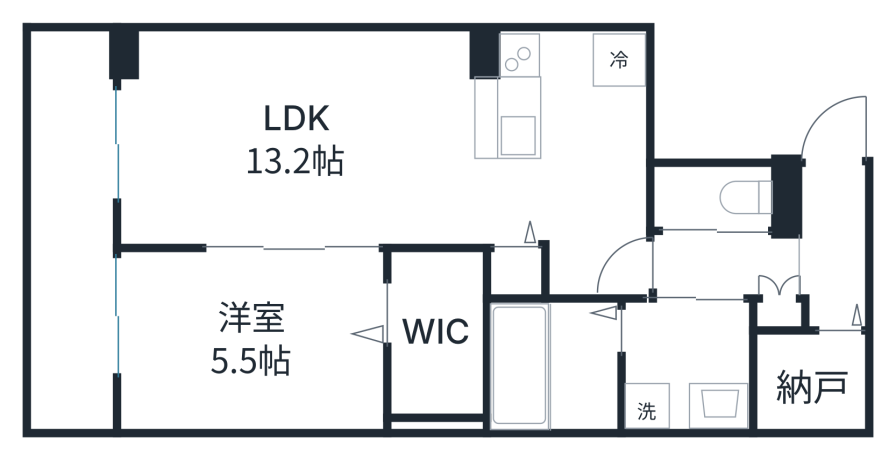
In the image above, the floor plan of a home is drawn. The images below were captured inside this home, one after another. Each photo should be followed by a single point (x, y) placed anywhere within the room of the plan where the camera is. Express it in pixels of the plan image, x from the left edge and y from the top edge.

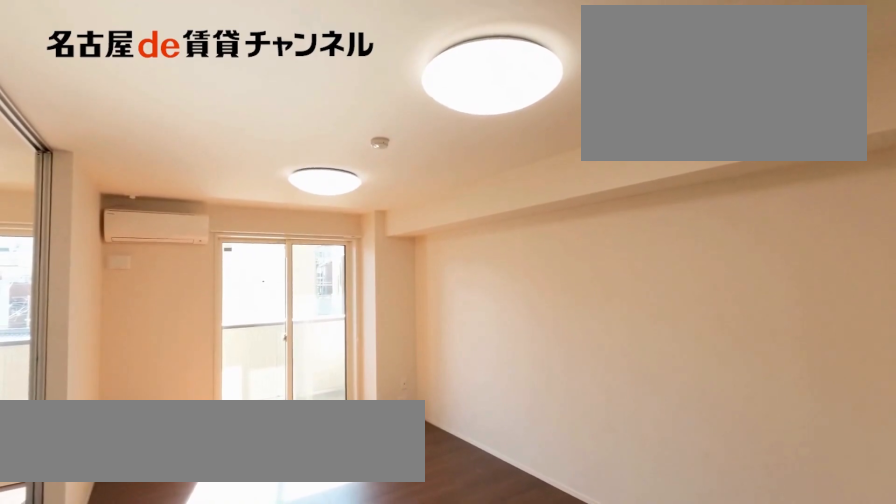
(346, 147)
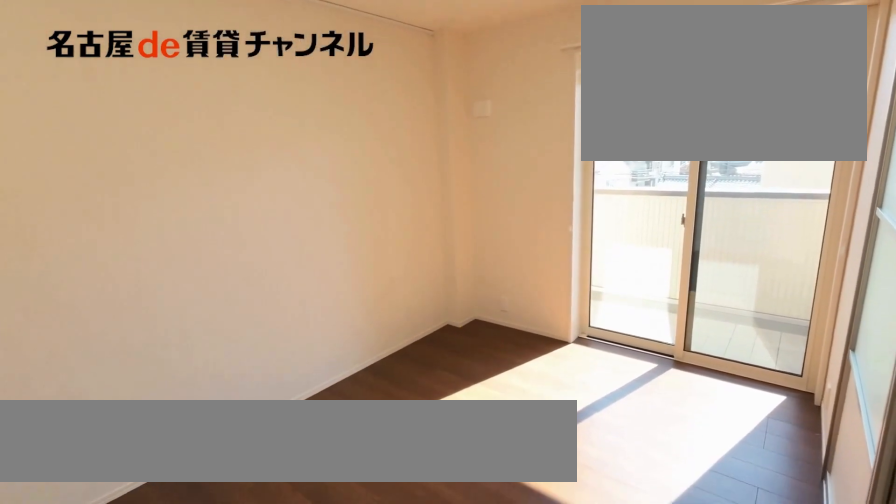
(247, 338)
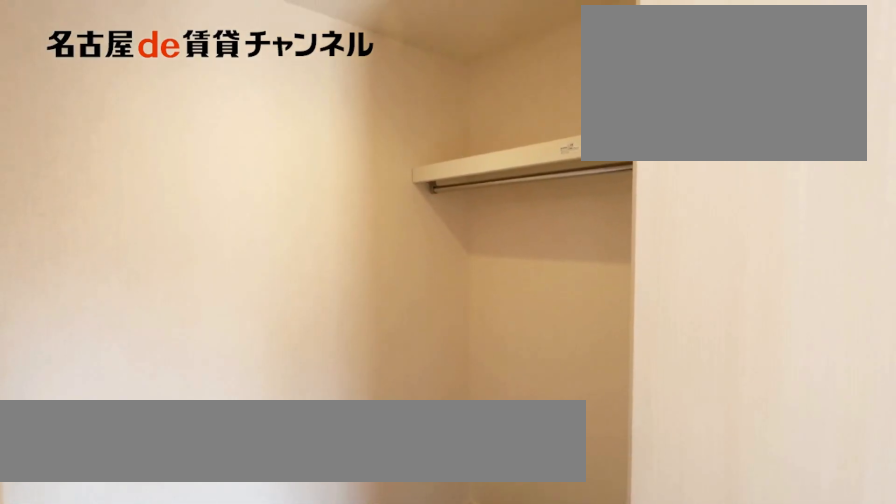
(432, 336)
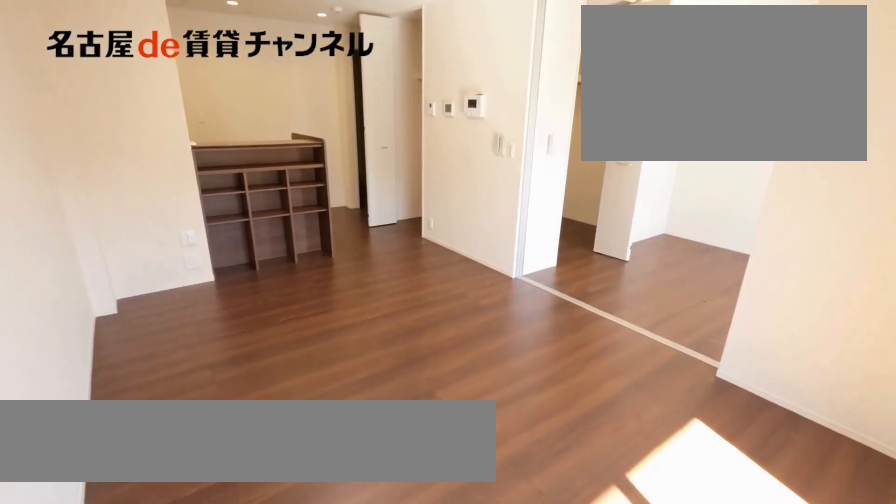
(340, 149)
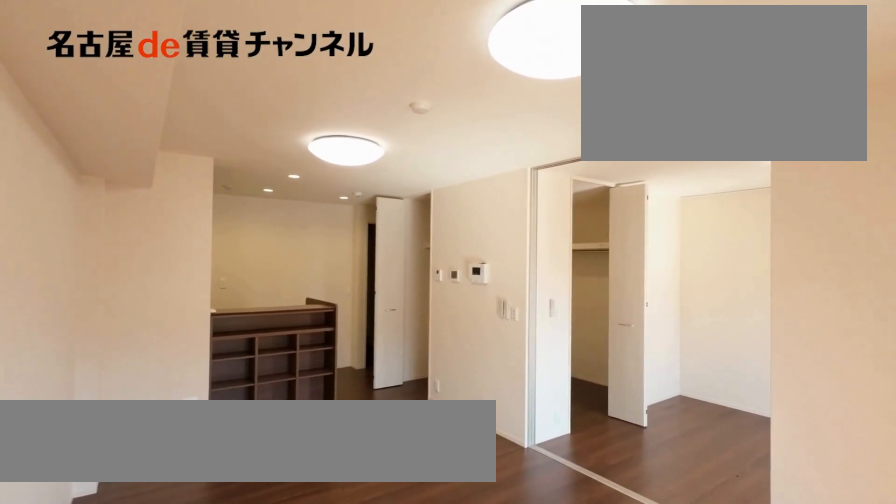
(340, 149)
